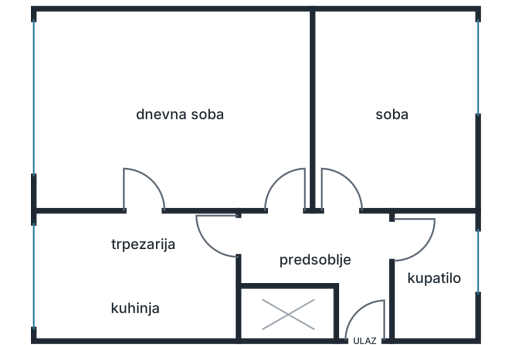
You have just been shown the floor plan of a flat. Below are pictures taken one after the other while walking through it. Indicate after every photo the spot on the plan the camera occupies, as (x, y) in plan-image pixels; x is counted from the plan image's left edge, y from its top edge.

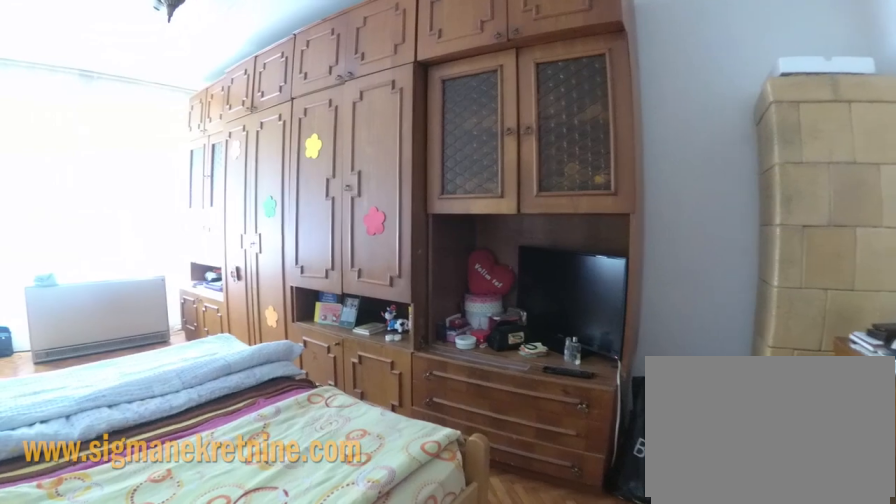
(292, 174)
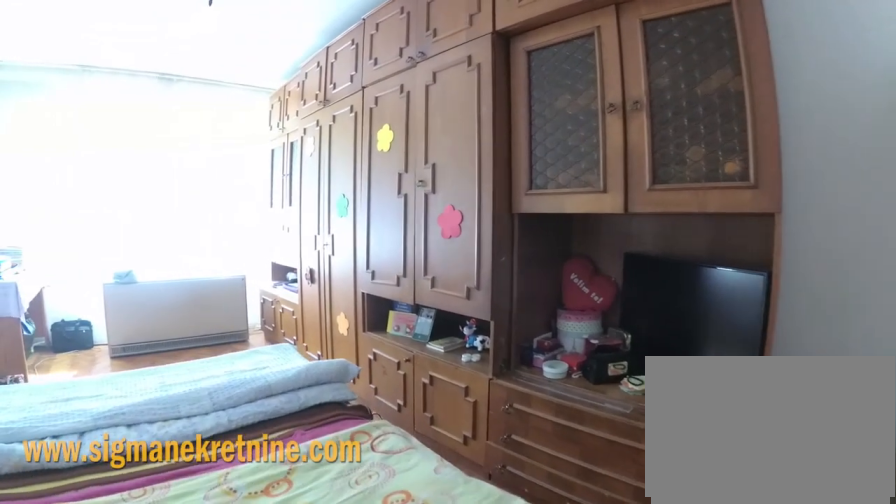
(295, 150)
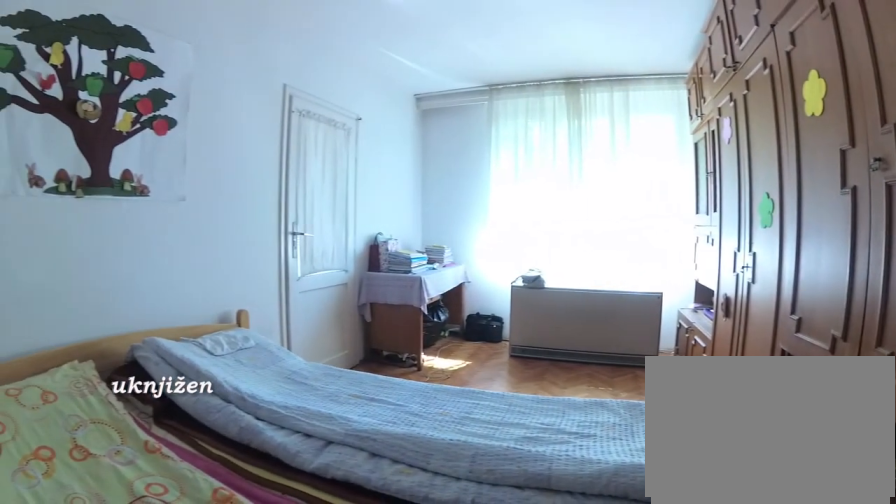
(280, 90)
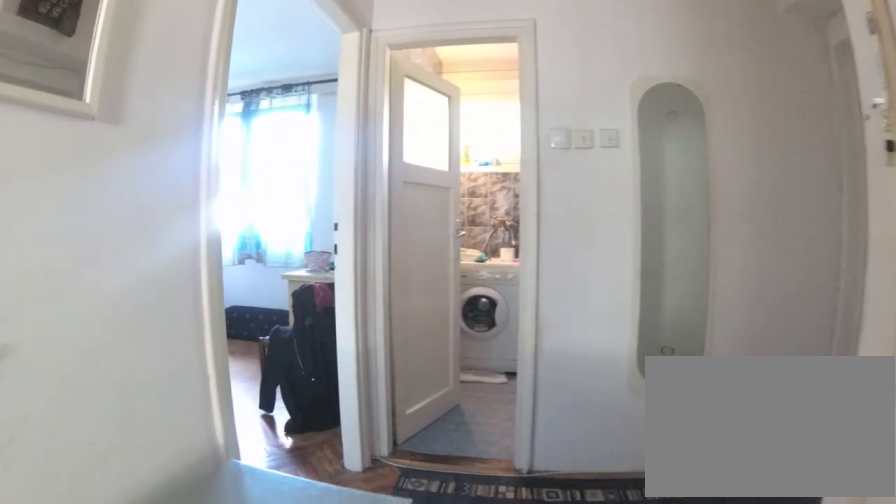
(285, 253)
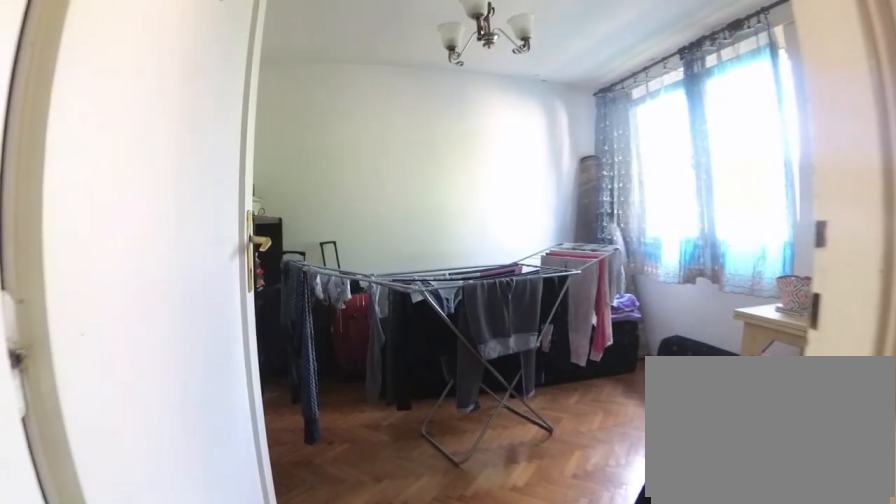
(338, 243)
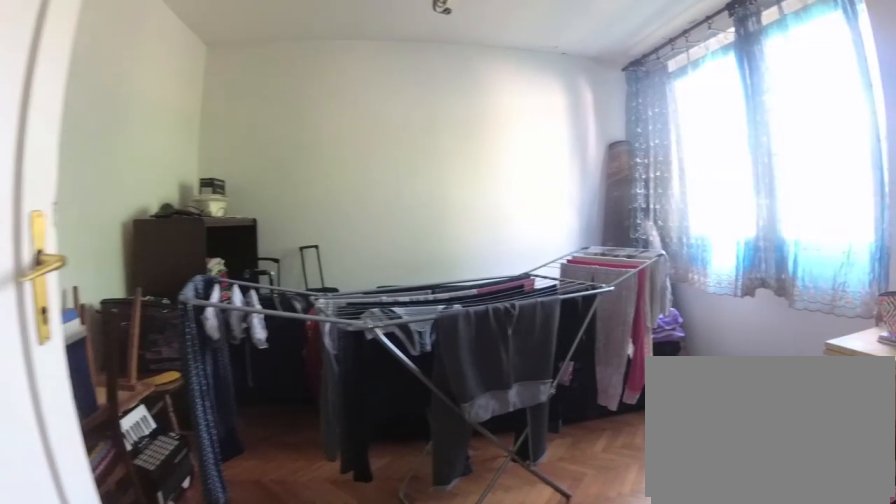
(341, 205)
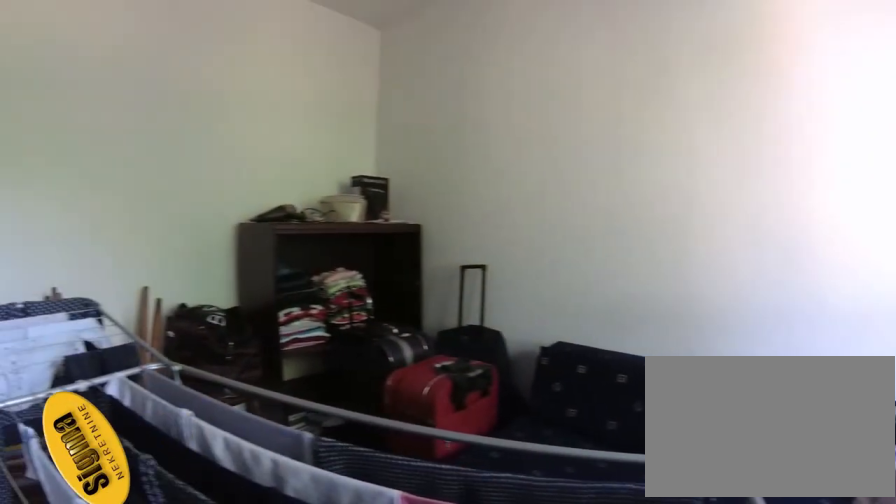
(402, 152)
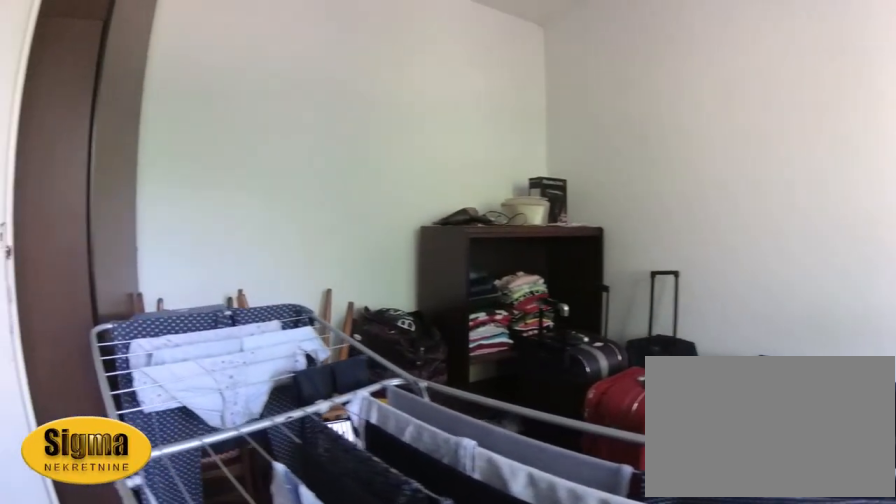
(404, 150)
